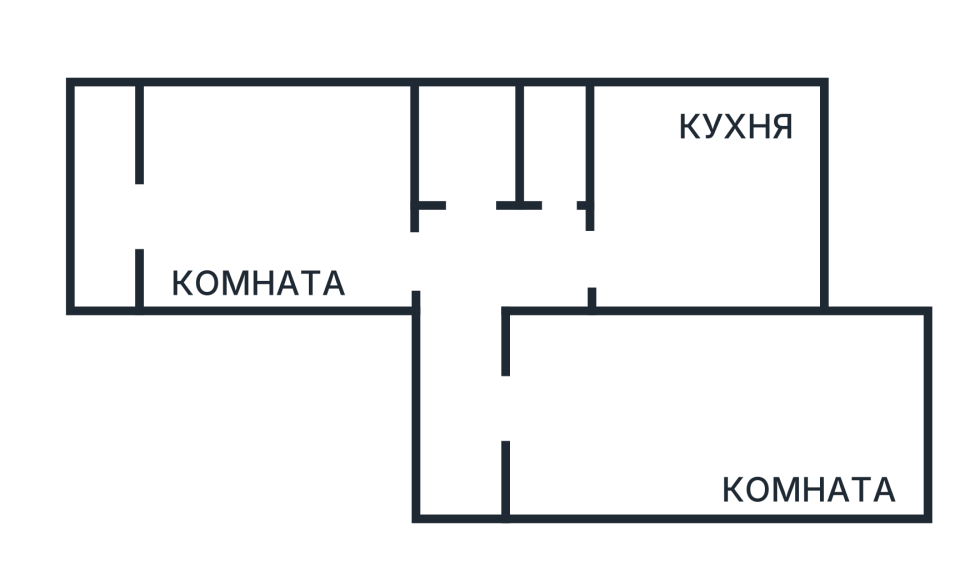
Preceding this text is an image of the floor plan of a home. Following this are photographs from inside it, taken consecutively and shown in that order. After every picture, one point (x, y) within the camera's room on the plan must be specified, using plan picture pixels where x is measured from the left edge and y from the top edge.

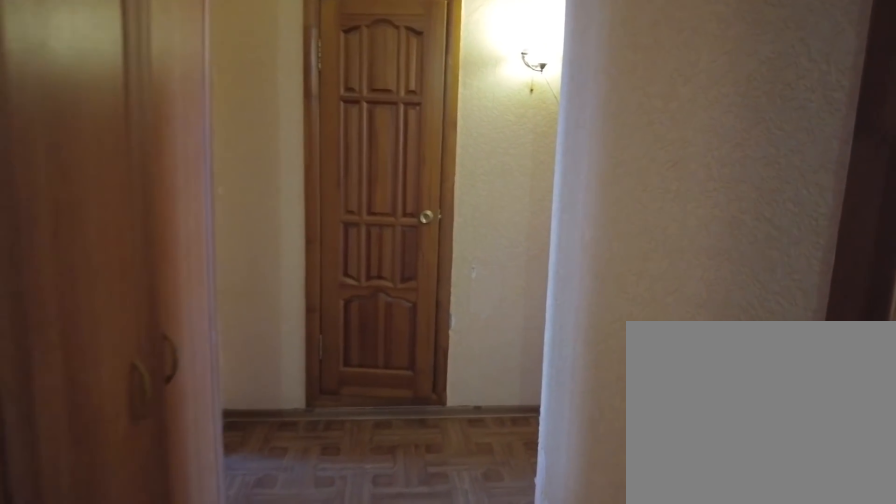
(473, 476)
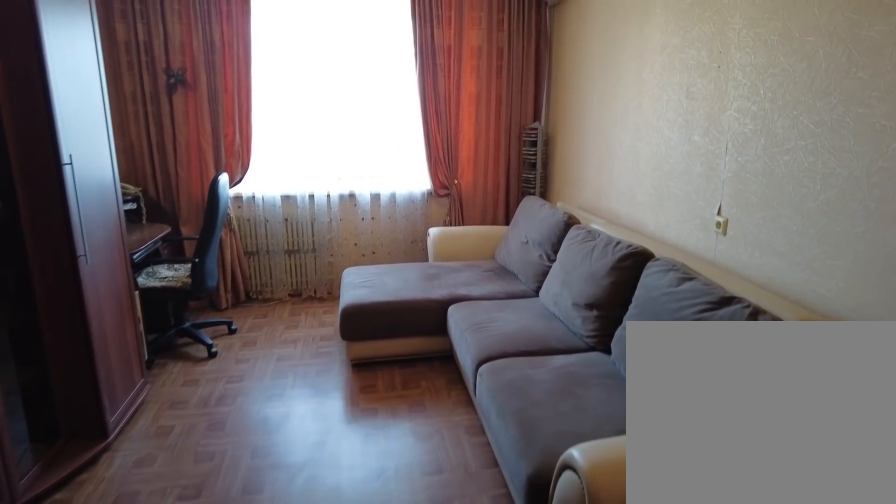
(627, 451)
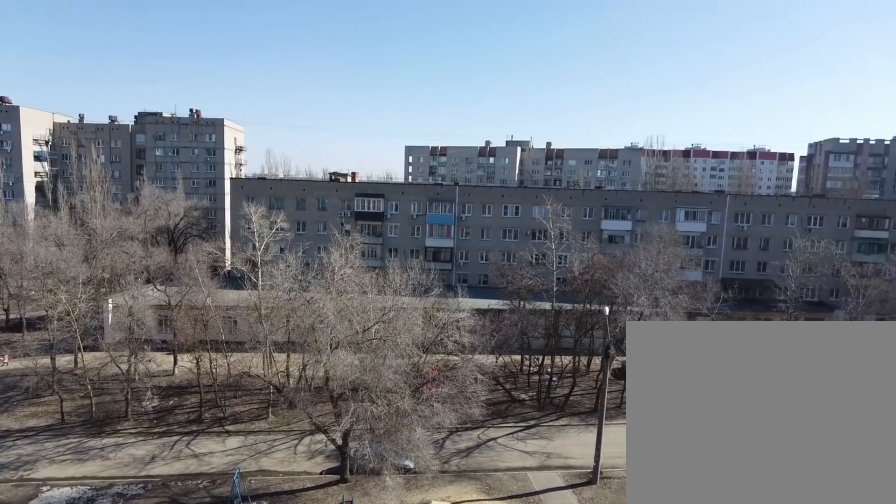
(627, 451)
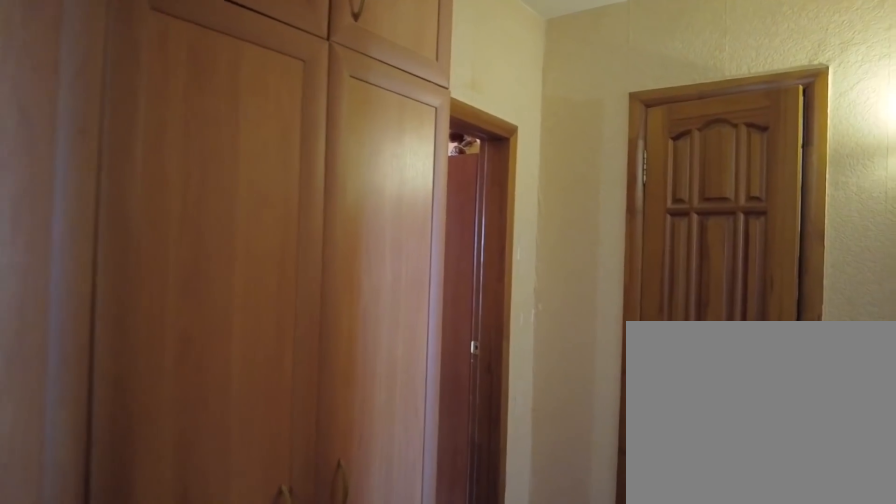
(512, 426)
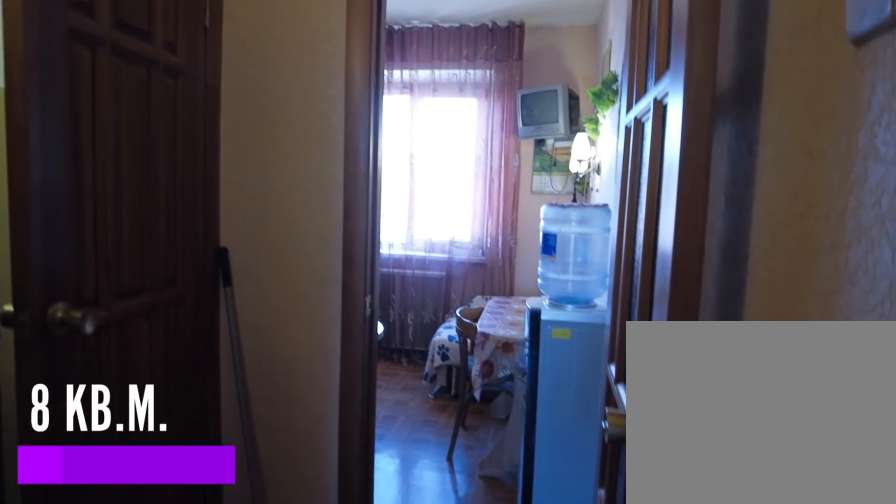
(471, 338)
